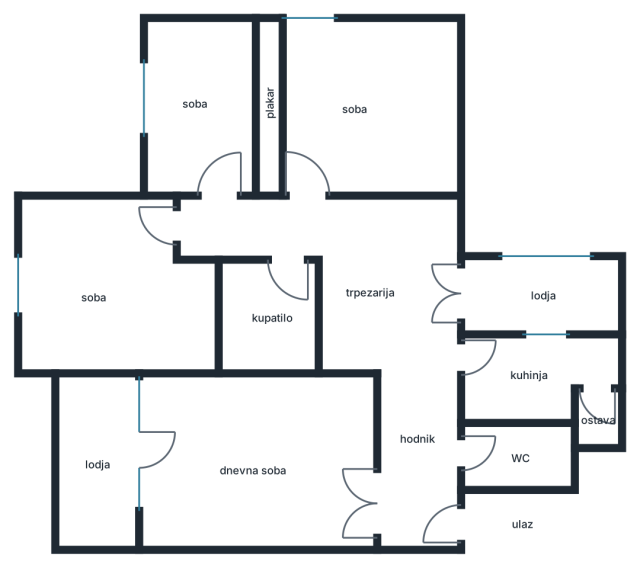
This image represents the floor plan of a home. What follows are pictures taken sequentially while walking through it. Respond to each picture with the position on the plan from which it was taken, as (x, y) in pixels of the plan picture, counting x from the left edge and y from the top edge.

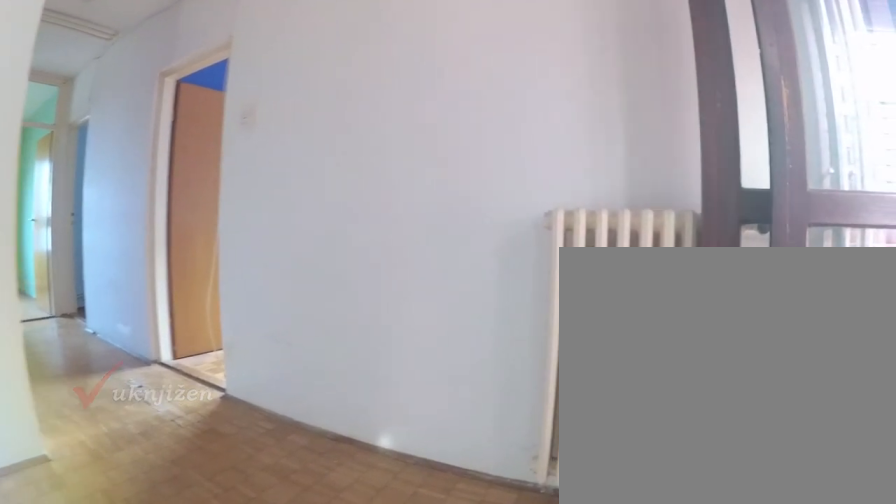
(445, 310)
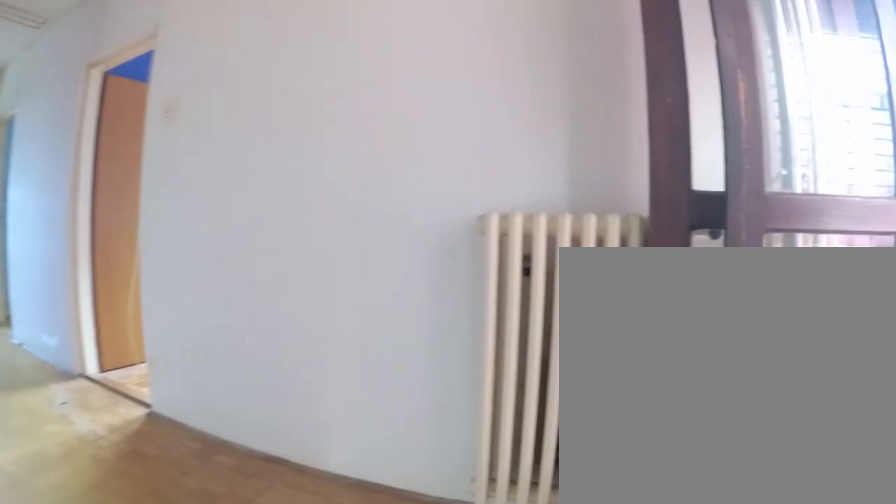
(446, 309)
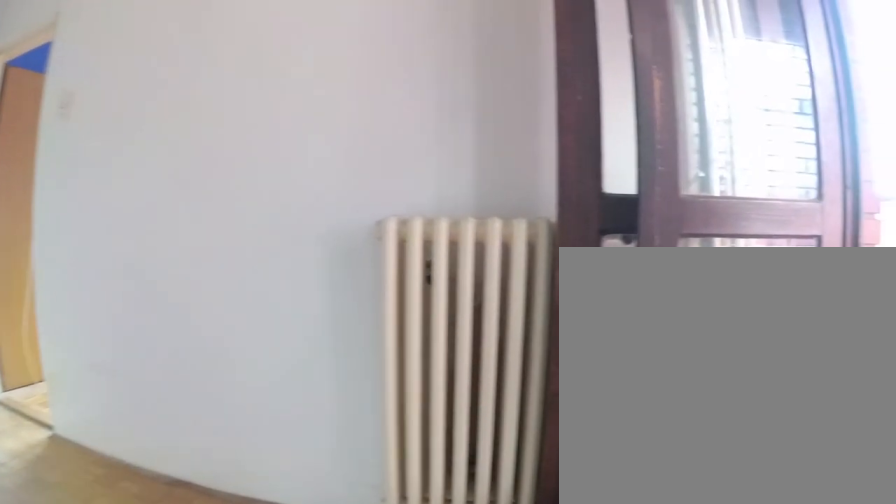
(447, 307)
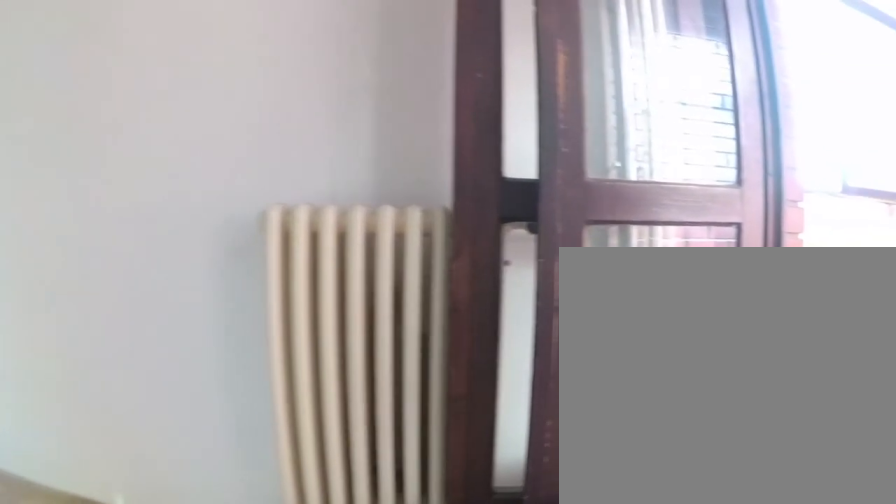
(448, 306)
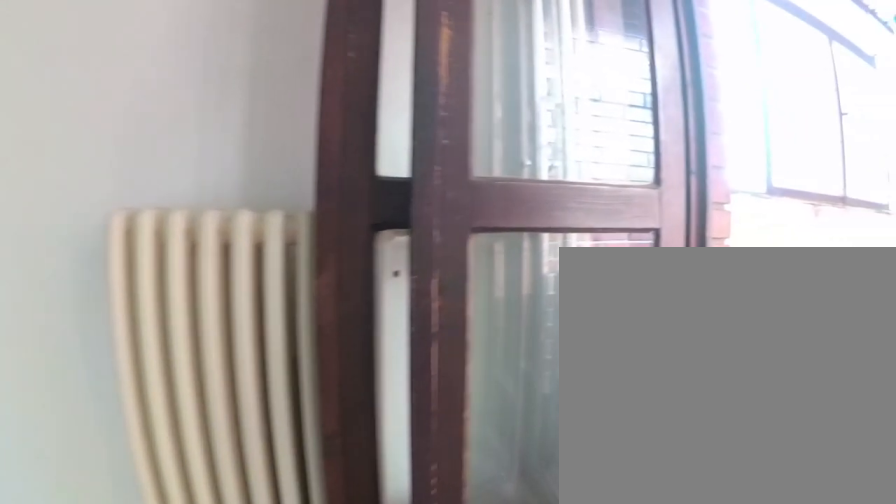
(450, 304)
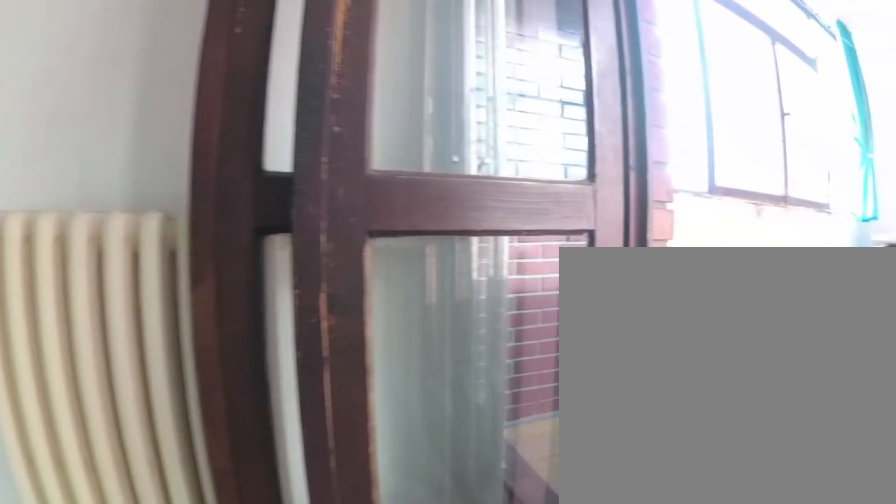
(451, 302)
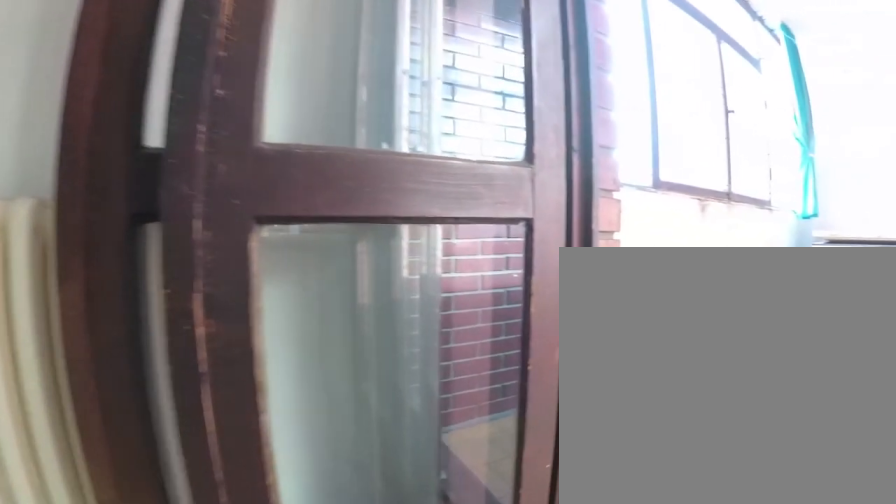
(453, 300)
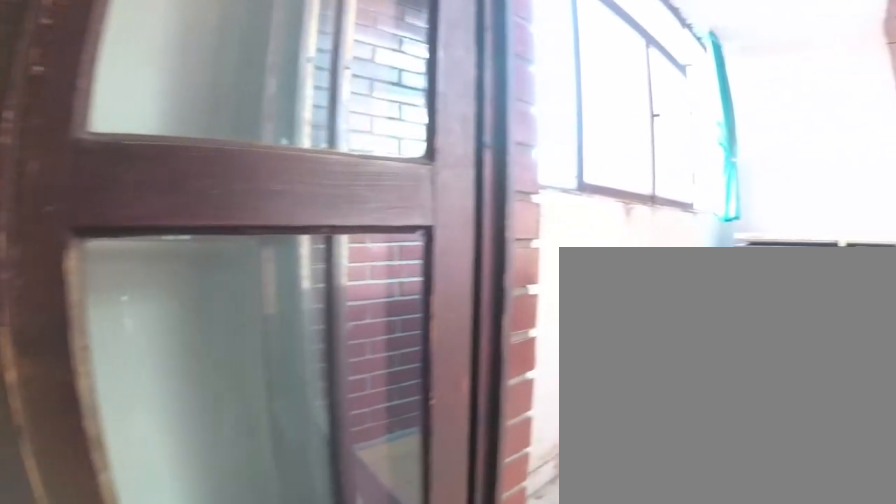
(455, 299)
